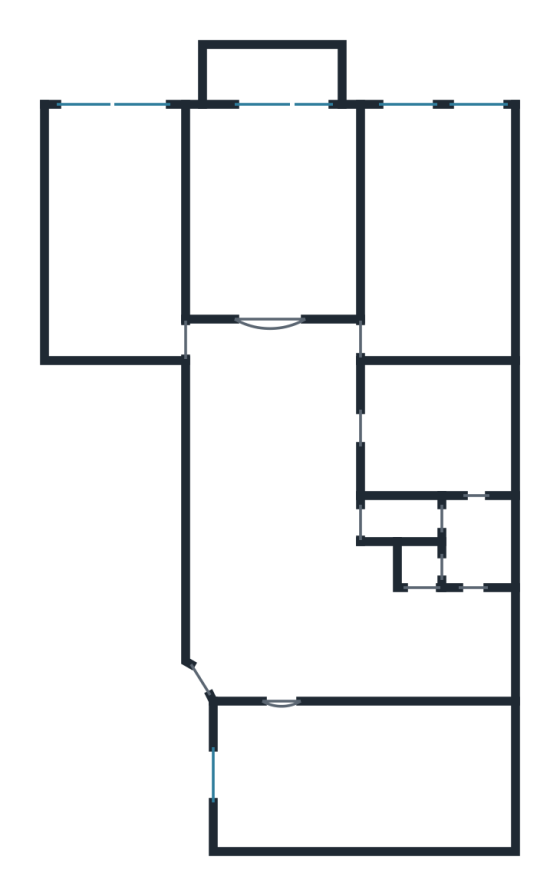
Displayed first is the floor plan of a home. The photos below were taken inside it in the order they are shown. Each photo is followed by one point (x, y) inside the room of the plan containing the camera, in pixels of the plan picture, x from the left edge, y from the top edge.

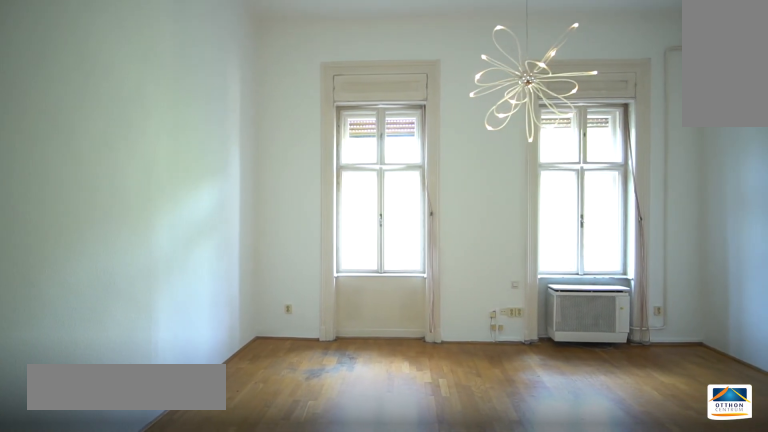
(121, 239)
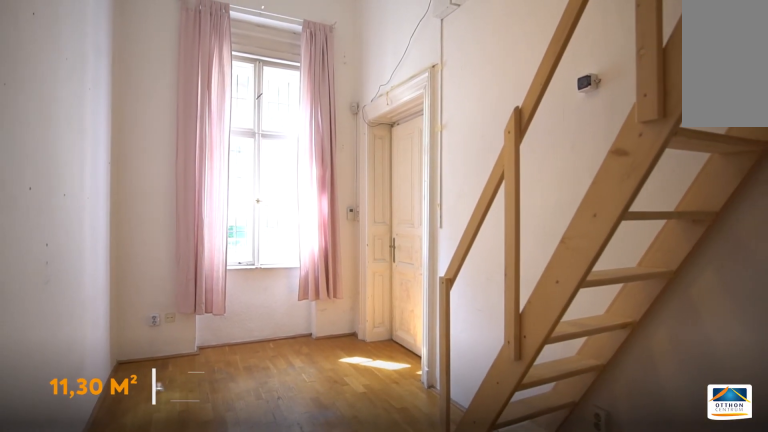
(346, 782)
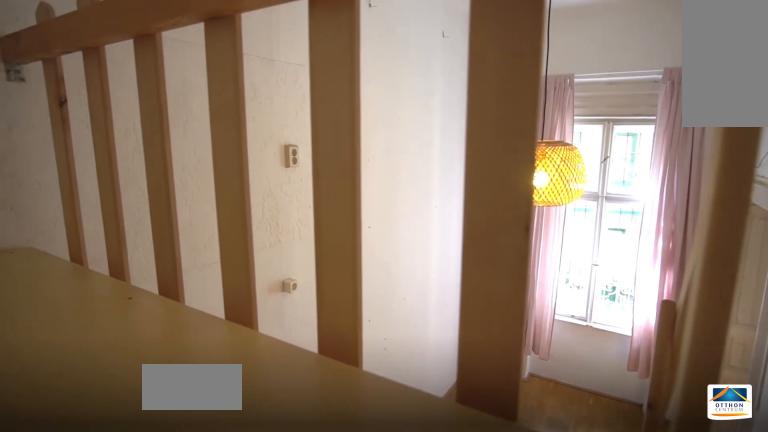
(472, 770)
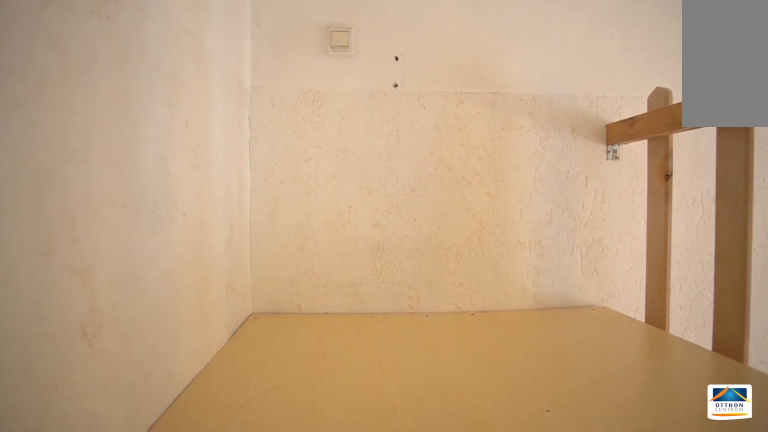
(472, 770)
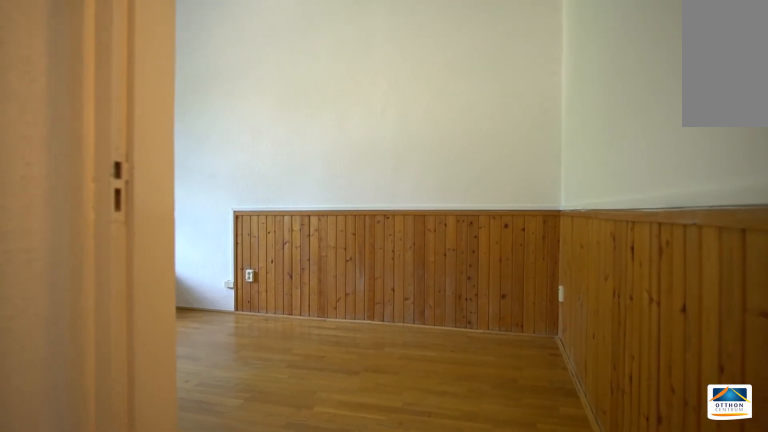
(451, 241)
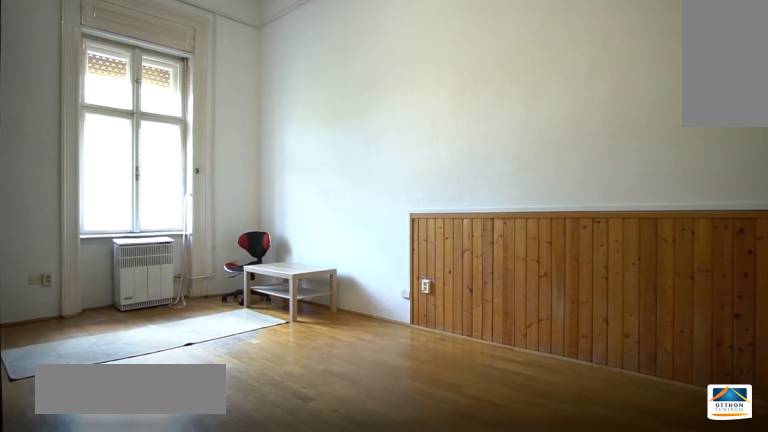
(451, 241)
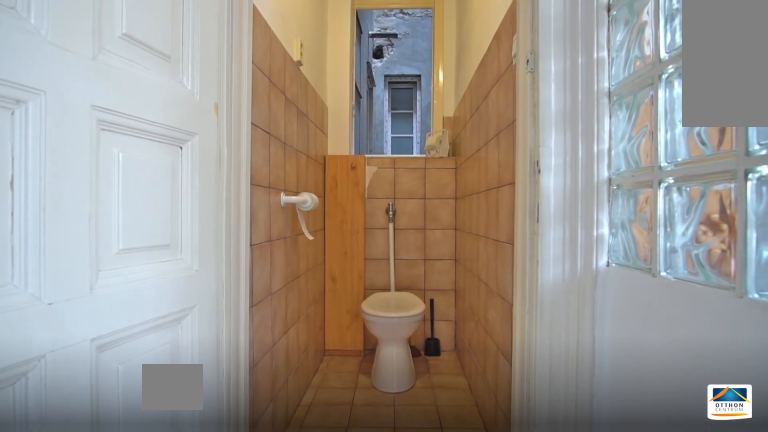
(404, 515)
